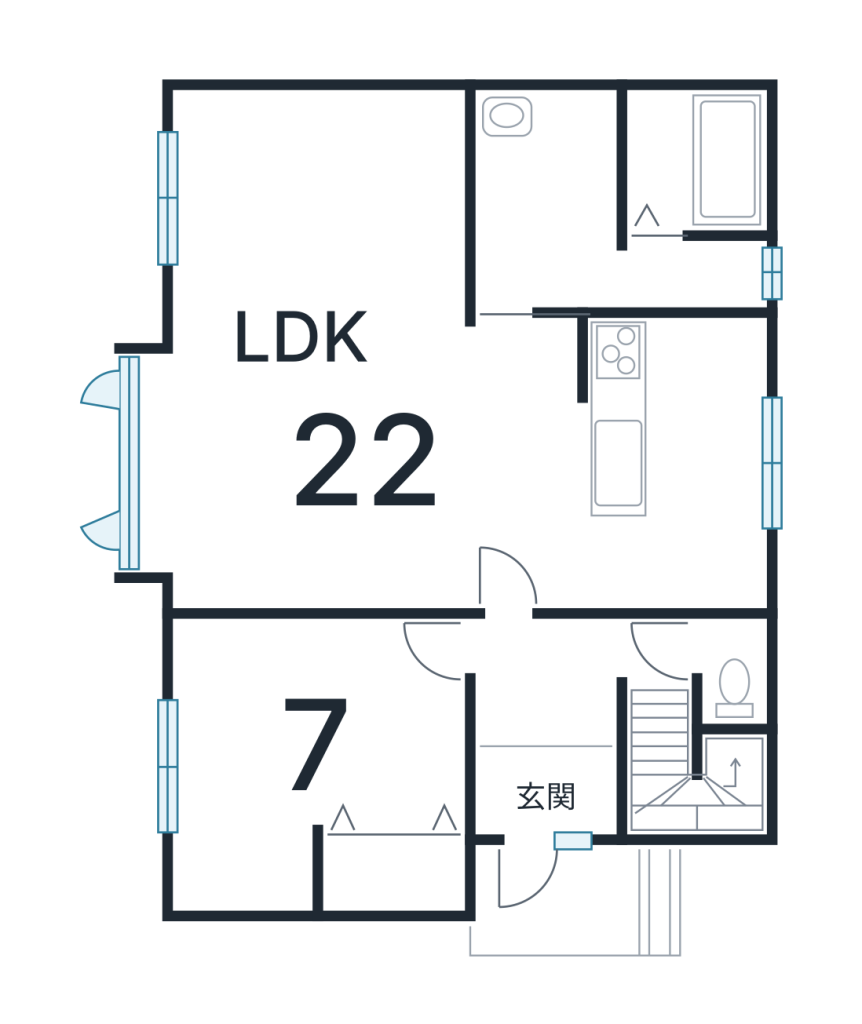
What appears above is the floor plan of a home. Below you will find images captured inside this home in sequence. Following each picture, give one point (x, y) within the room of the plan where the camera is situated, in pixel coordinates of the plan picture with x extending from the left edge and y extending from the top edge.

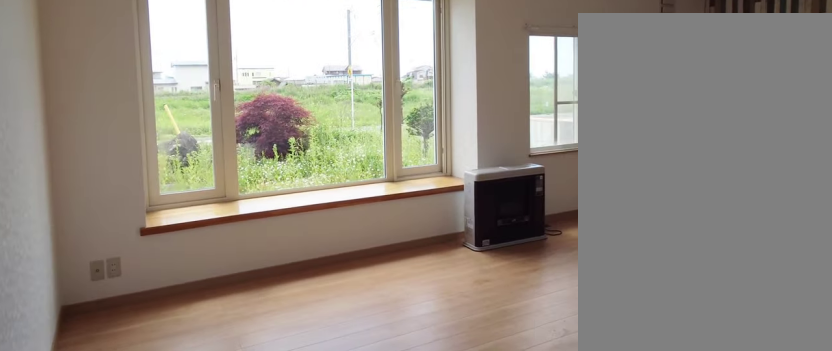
(327, 394)
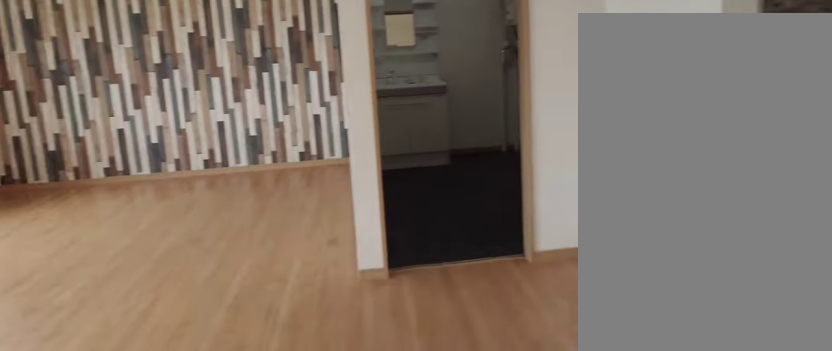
(327, 394)
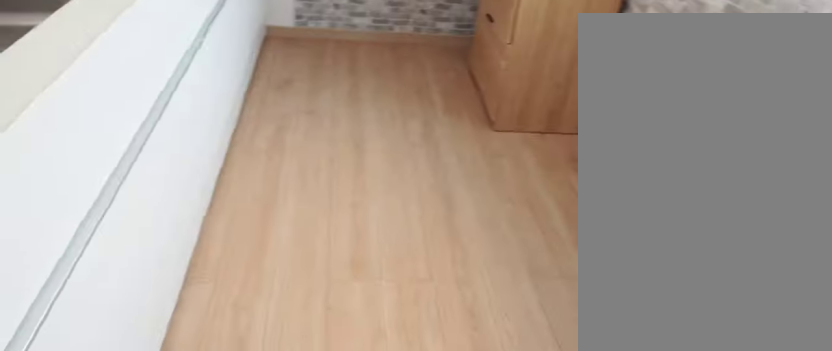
(689, 481)
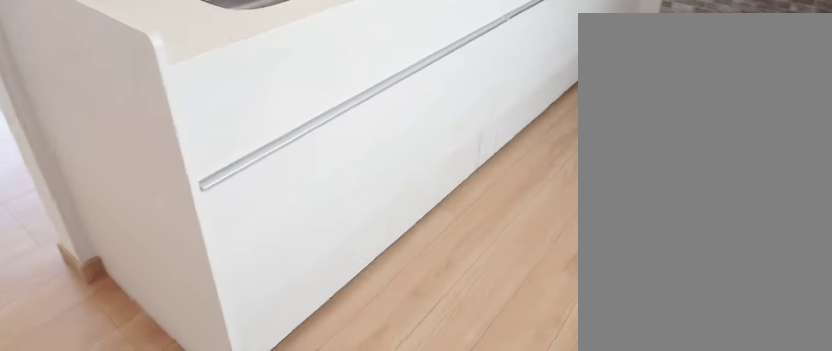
(689, 481)
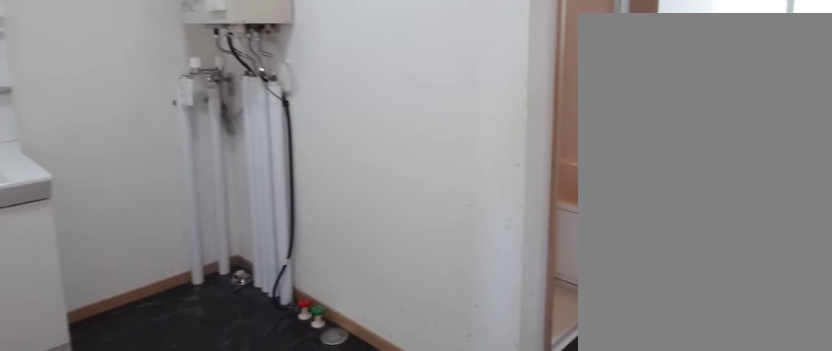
(543, 241)
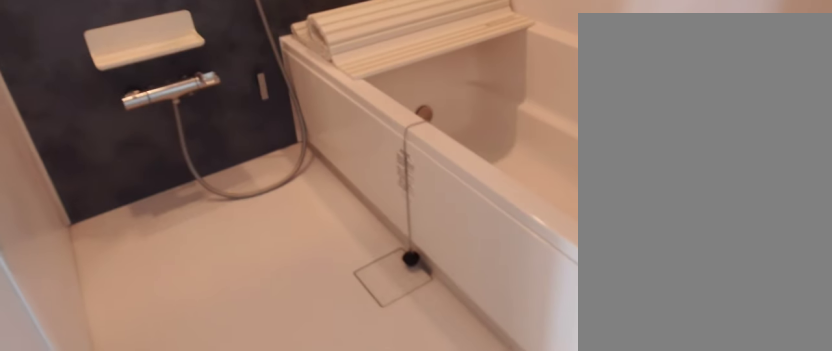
(698, 187)
